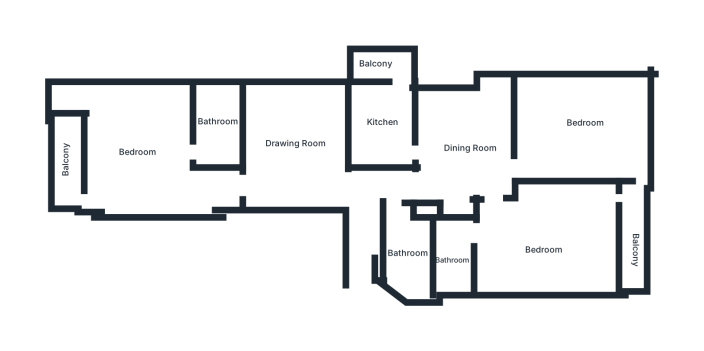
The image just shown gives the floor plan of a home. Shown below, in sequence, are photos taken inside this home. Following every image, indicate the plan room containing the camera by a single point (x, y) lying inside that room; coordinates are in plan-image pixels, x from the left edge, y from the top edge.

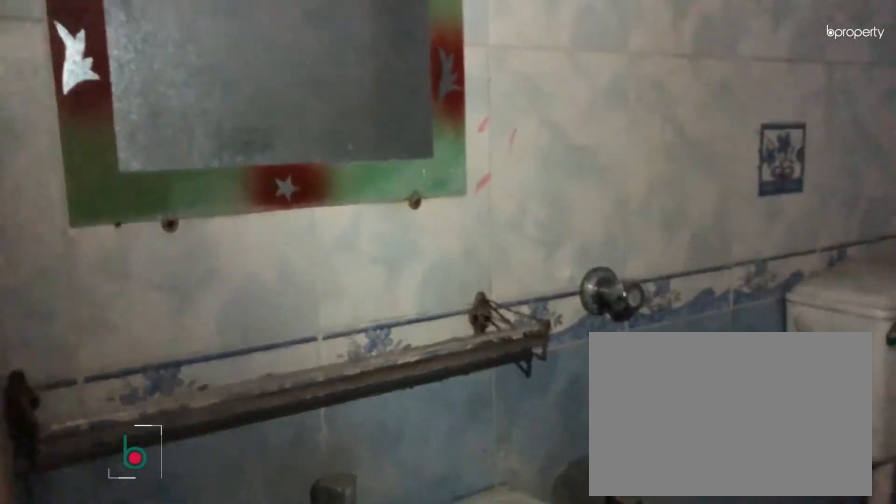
(406, 252)
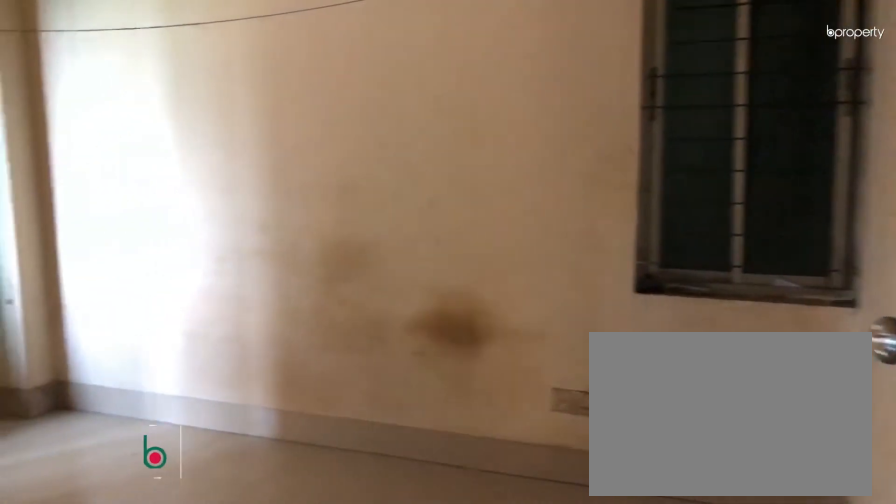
(554, 239)
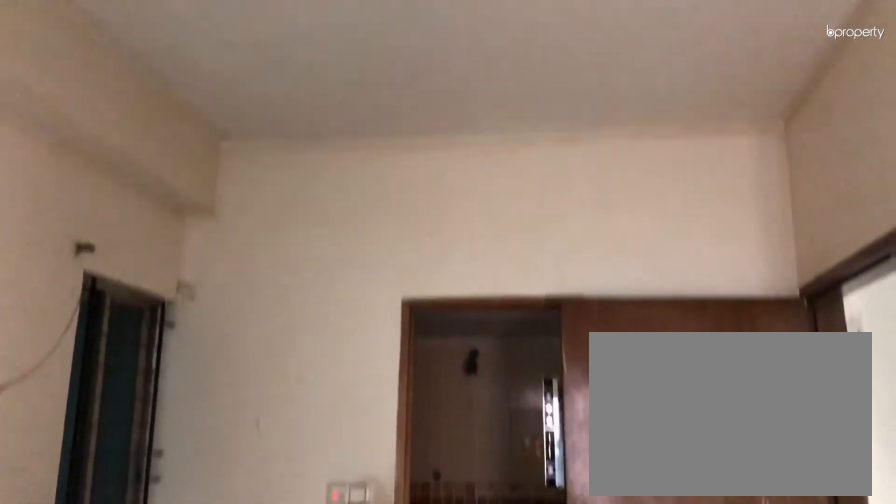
(554, 239)
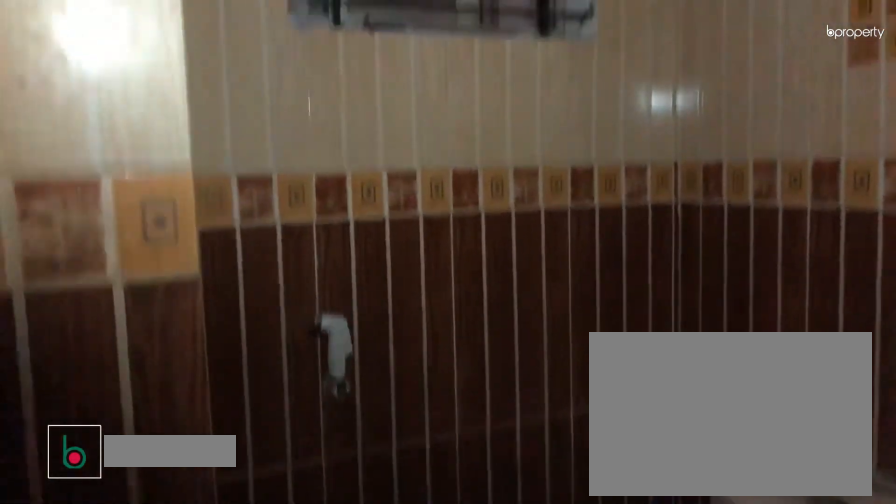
(455, 260)
